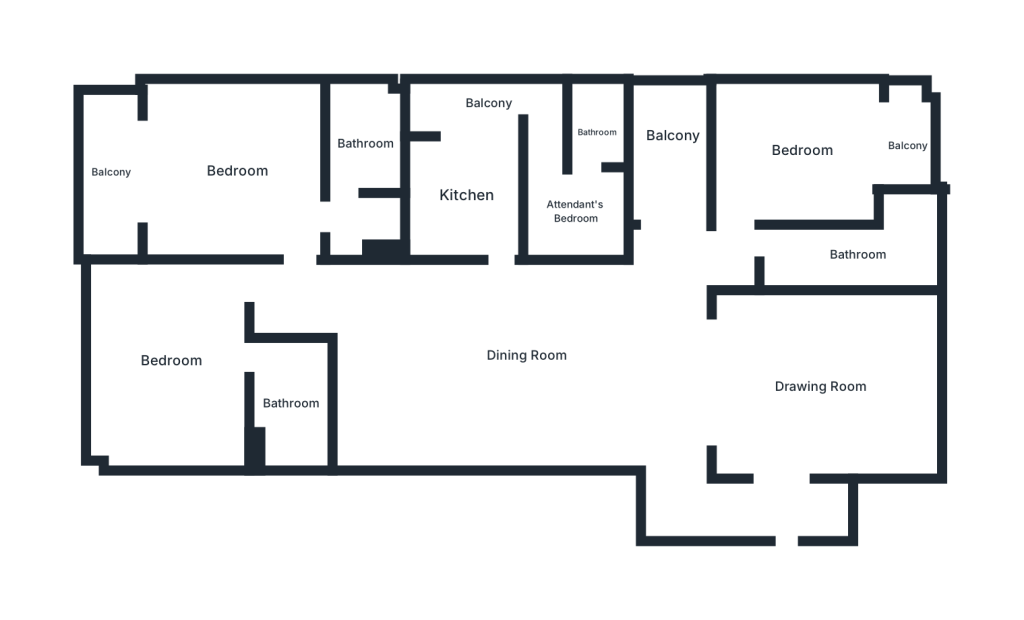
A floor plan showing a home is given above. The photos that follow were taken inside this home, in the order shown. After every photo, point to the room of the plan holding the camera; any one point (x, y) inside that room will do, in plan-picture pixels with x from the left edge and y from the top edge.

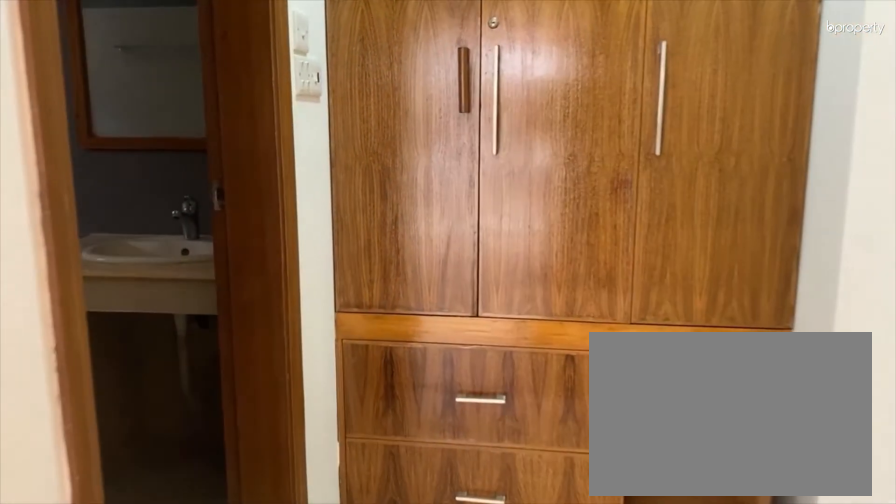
(342, 199)
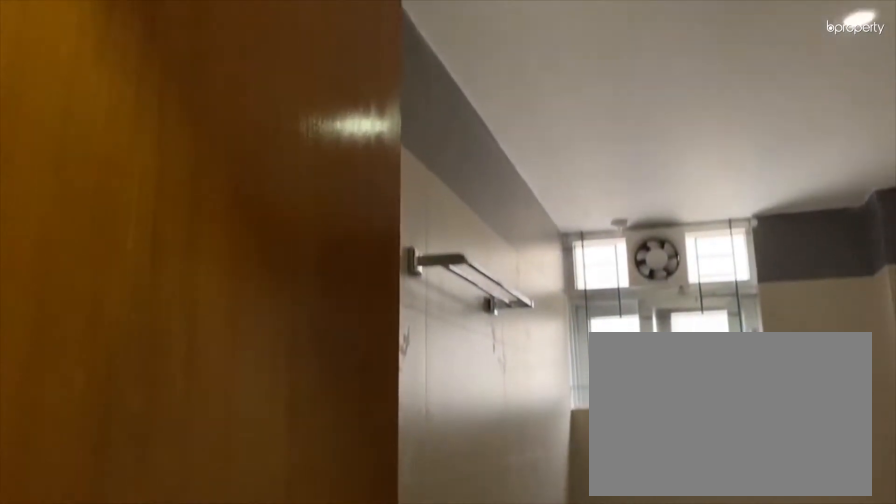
(364, 143)
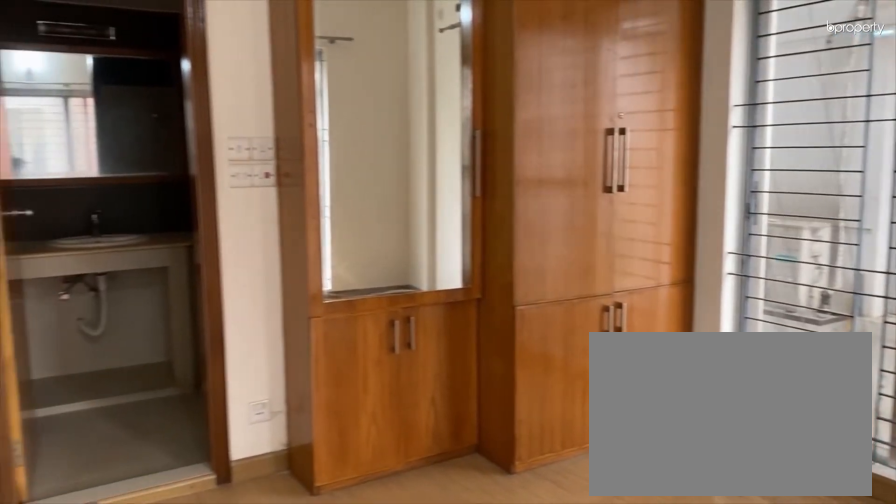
(168, 361)
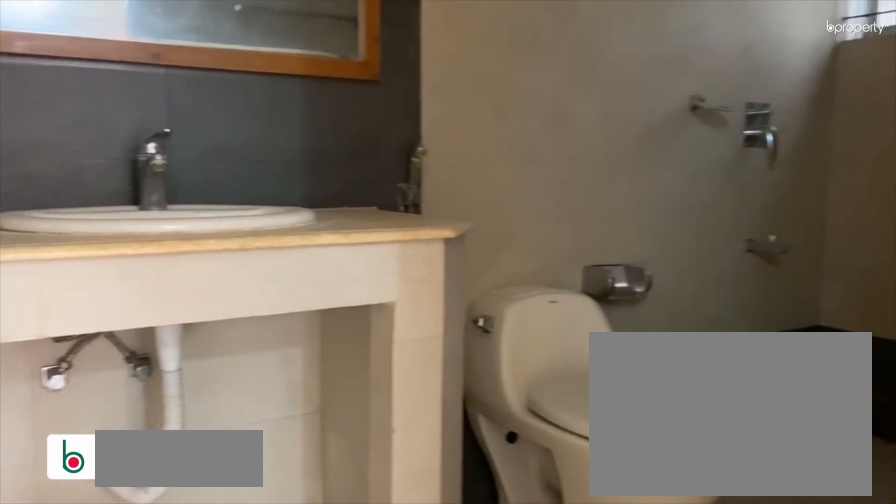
(289, 404)
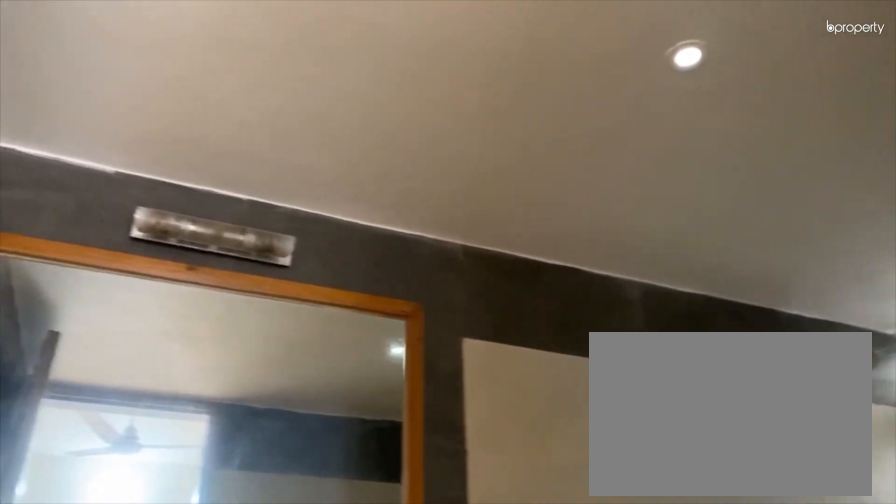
(289, 404)
